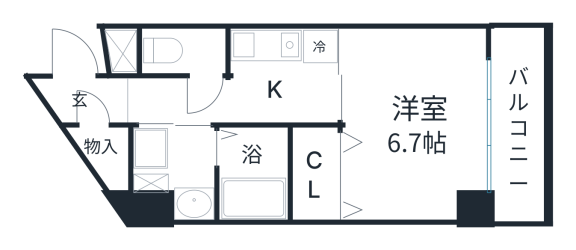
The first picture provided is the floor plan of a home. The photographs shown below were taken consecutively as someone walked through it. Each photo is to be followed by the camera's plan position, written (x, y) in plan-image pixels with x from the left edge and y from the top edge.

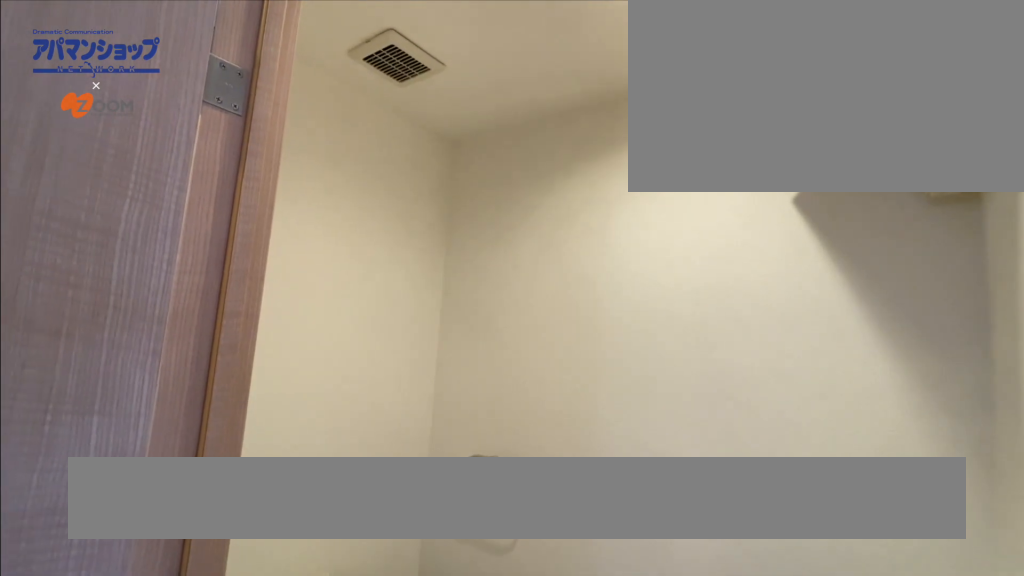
(228, 86)
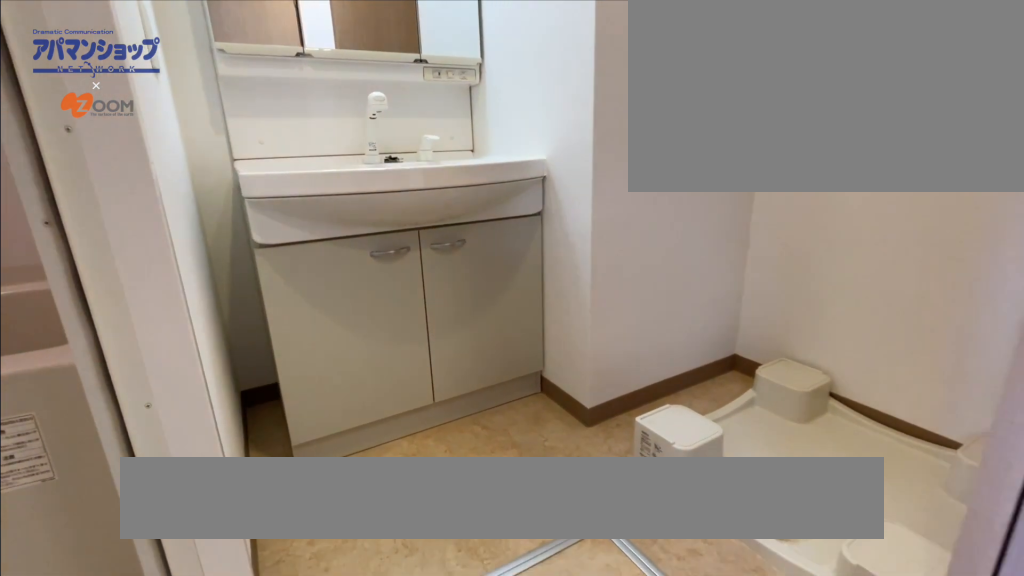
(192, 100)
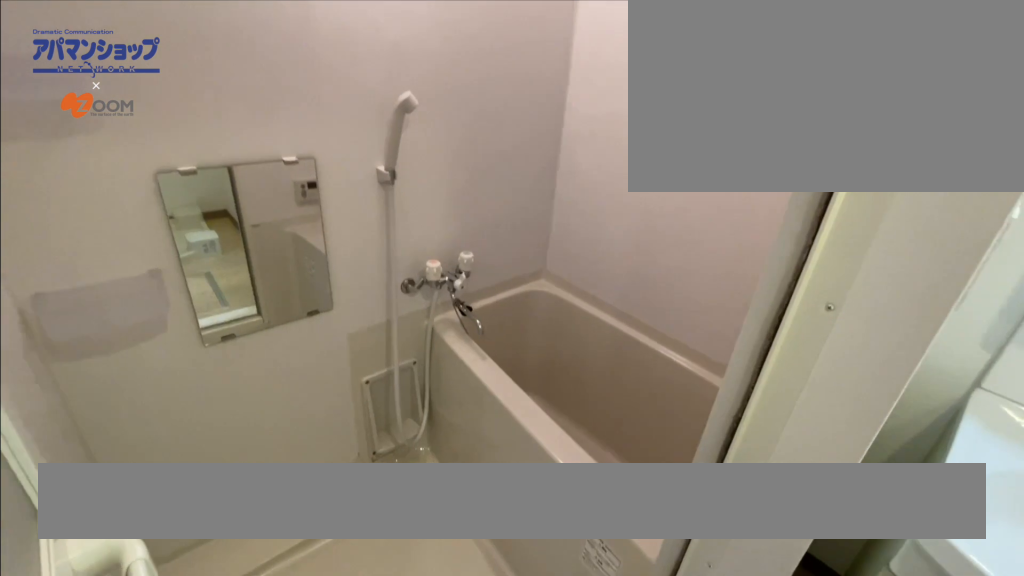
(198, 122)
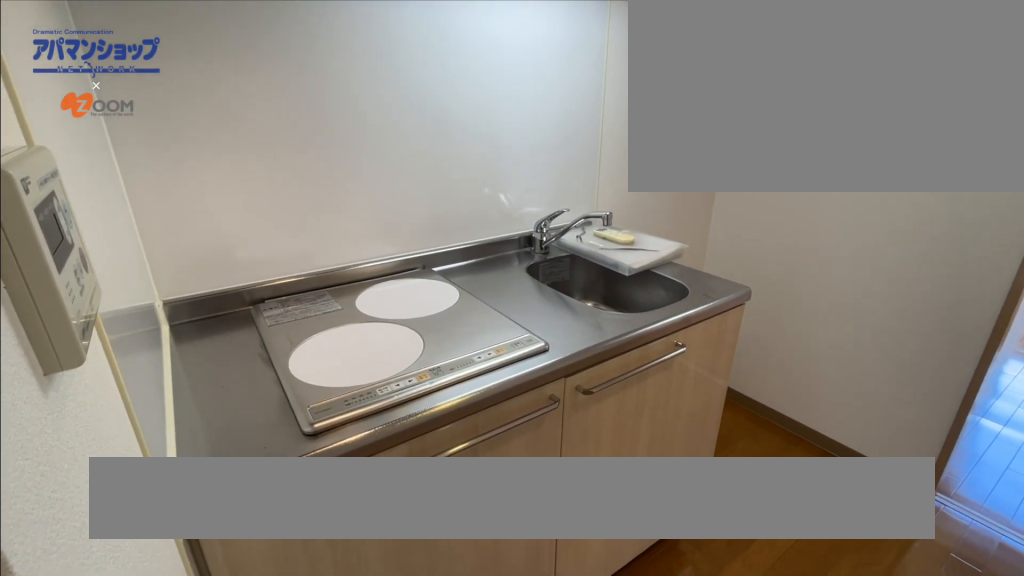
(231, 98)
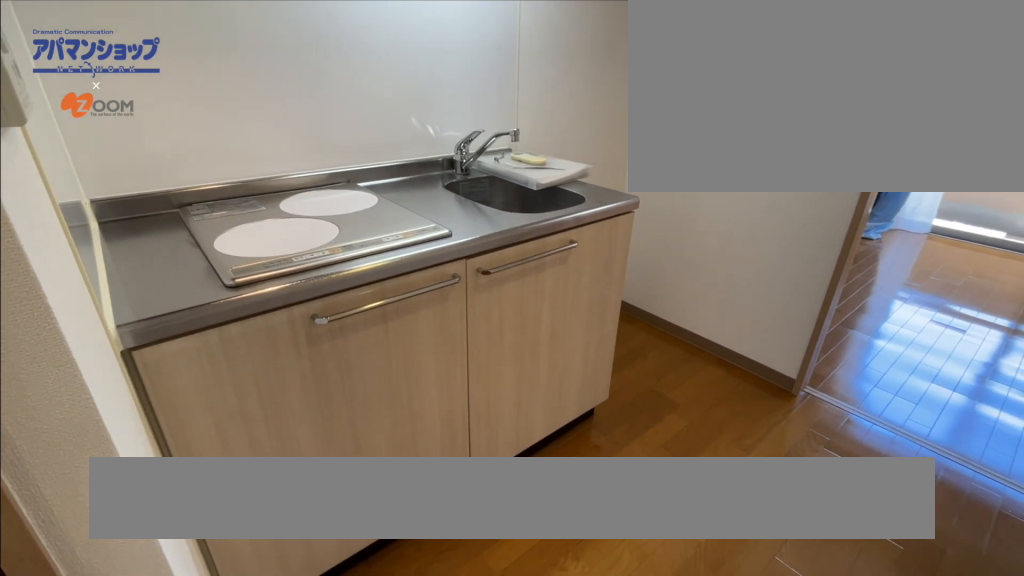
(231, 98)
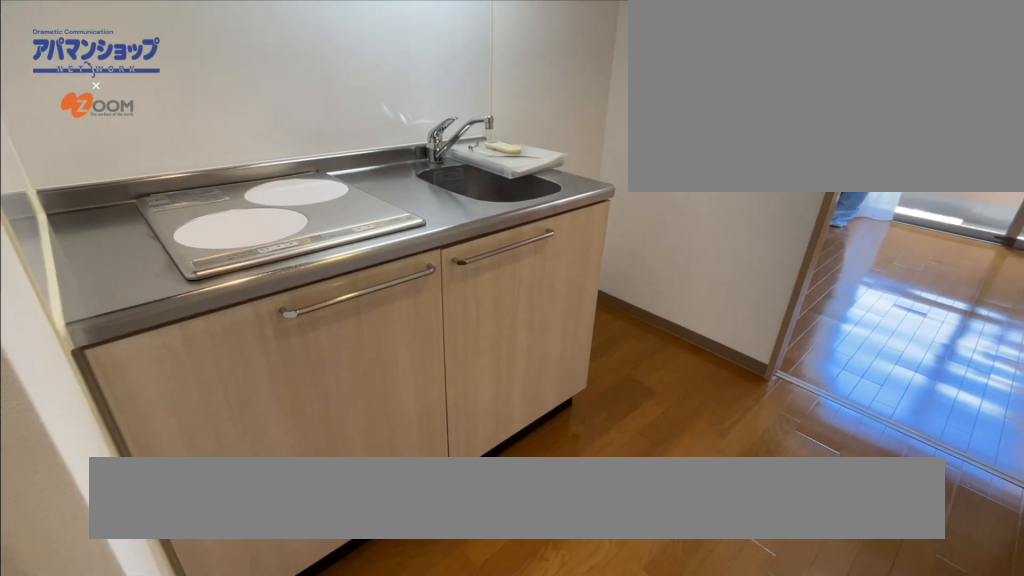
(231, 98)
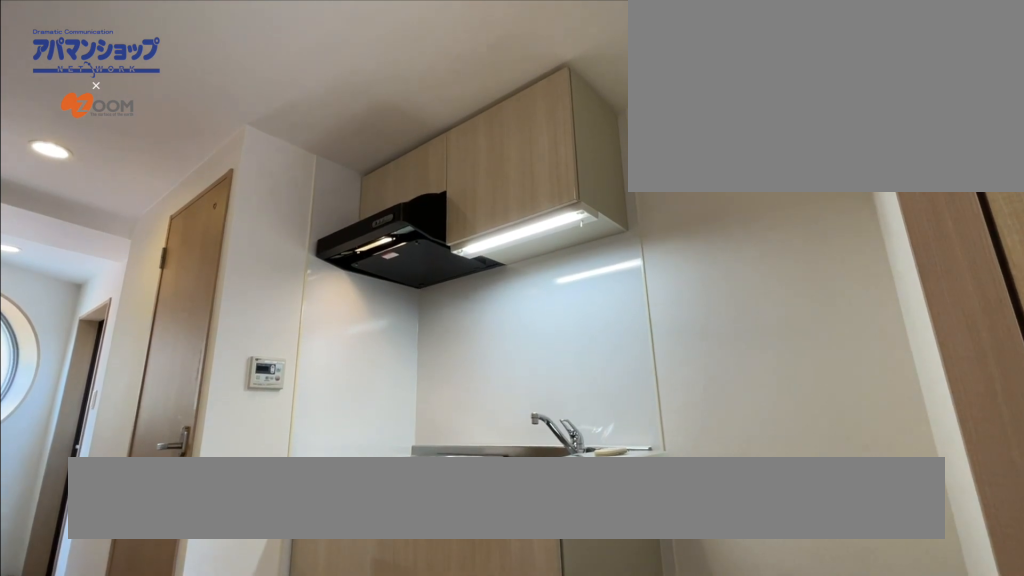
(359, 104)
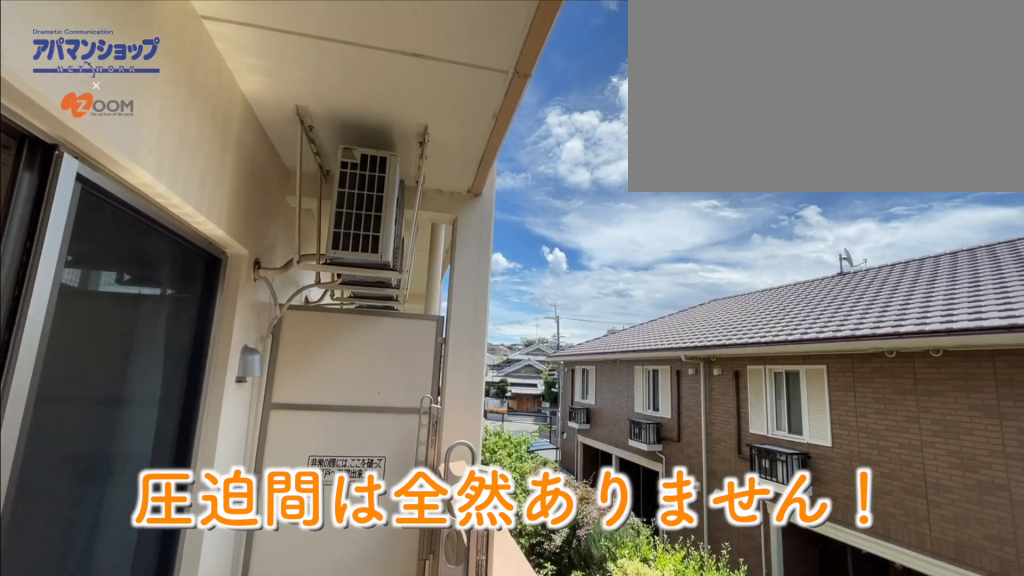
(524, 200)
